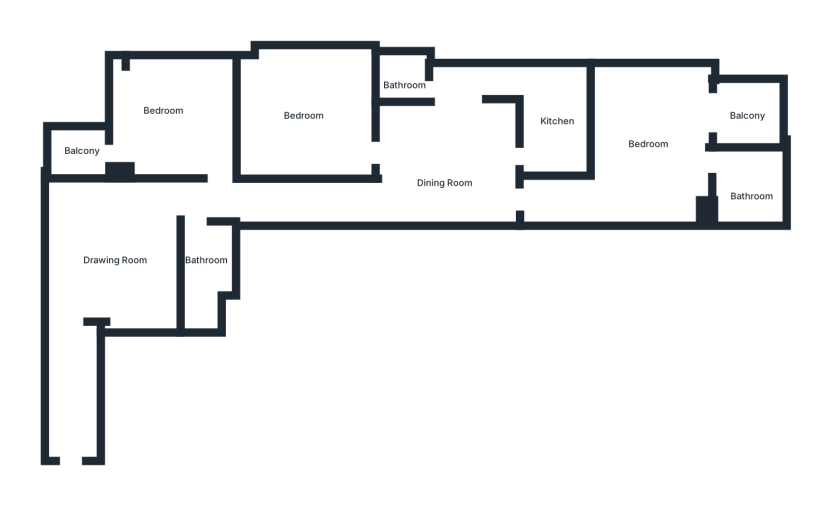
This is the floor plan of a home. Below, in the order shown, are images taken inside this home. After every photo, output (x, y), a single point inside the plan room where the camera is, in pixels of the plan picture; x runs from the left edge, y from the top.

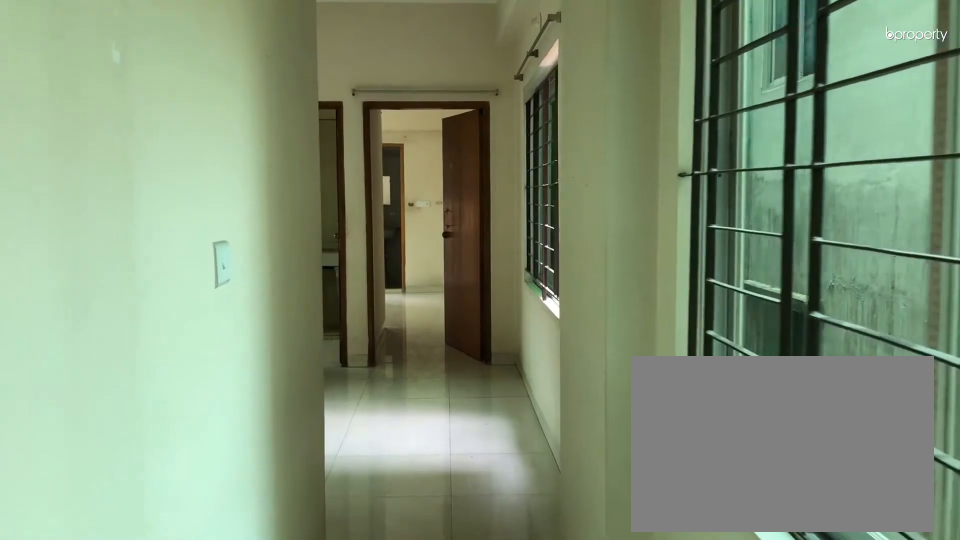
(309, 198)
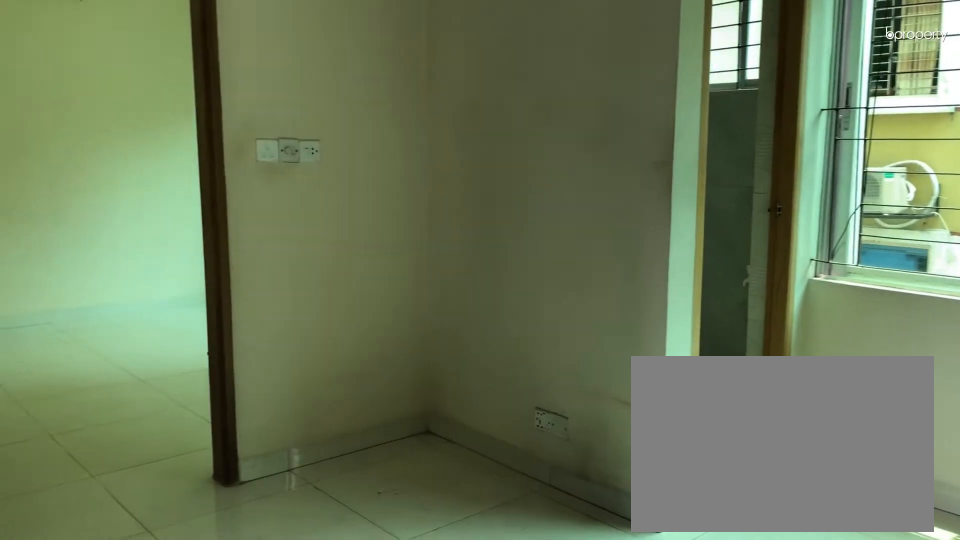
(448, 153)
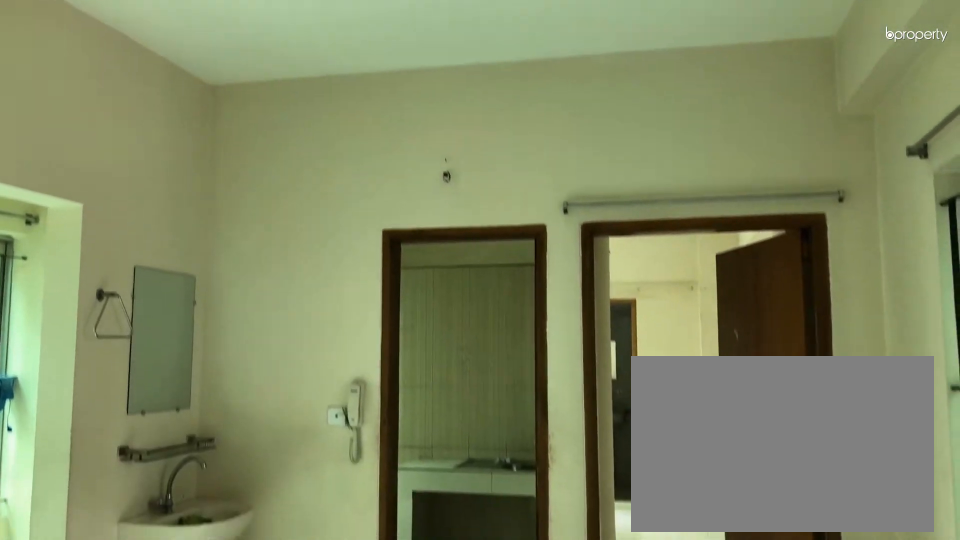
(448, 153)
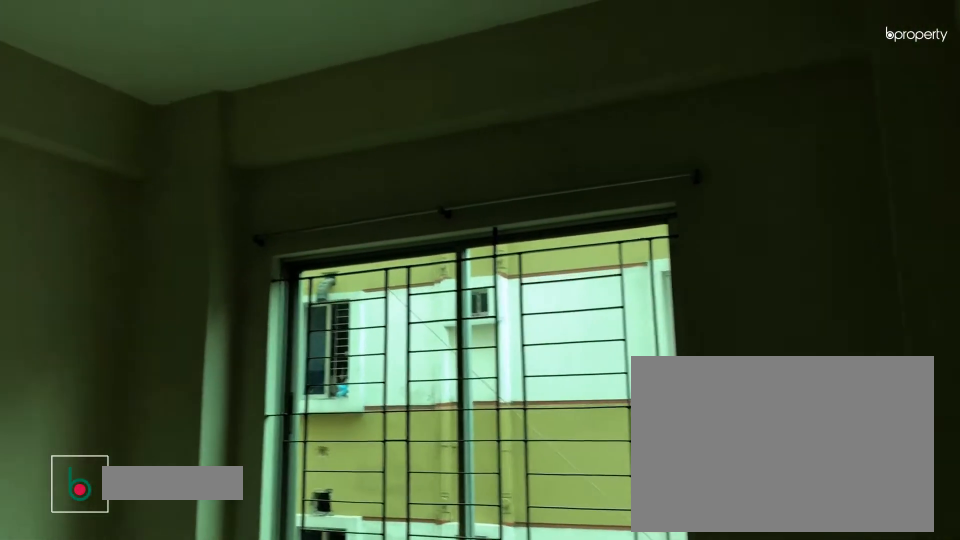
(309, 116)
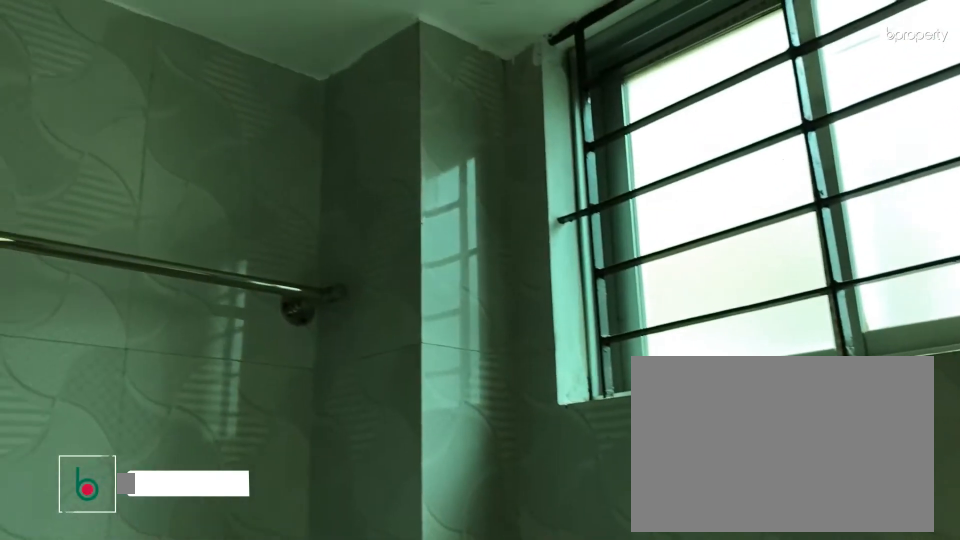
(405, 80)
